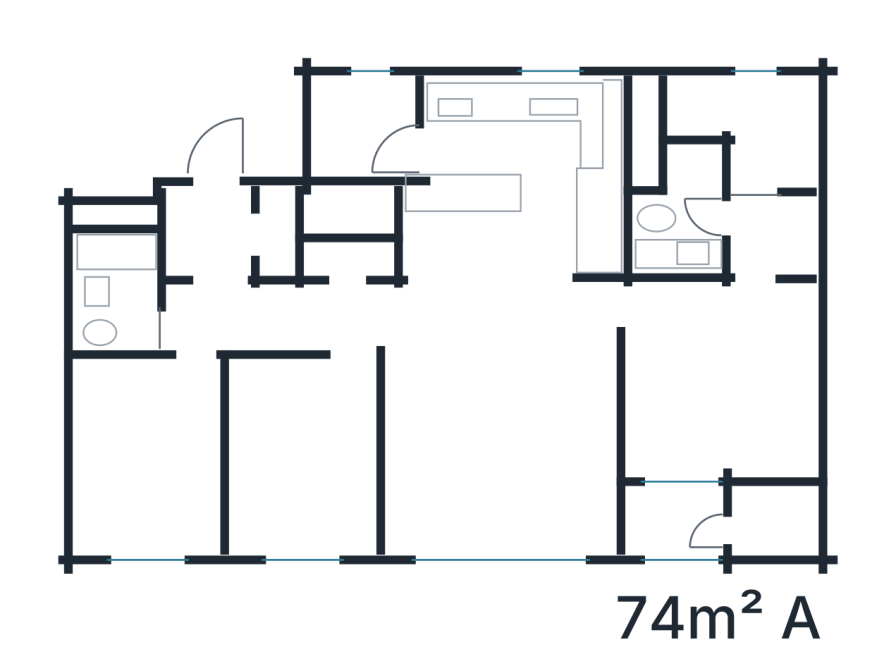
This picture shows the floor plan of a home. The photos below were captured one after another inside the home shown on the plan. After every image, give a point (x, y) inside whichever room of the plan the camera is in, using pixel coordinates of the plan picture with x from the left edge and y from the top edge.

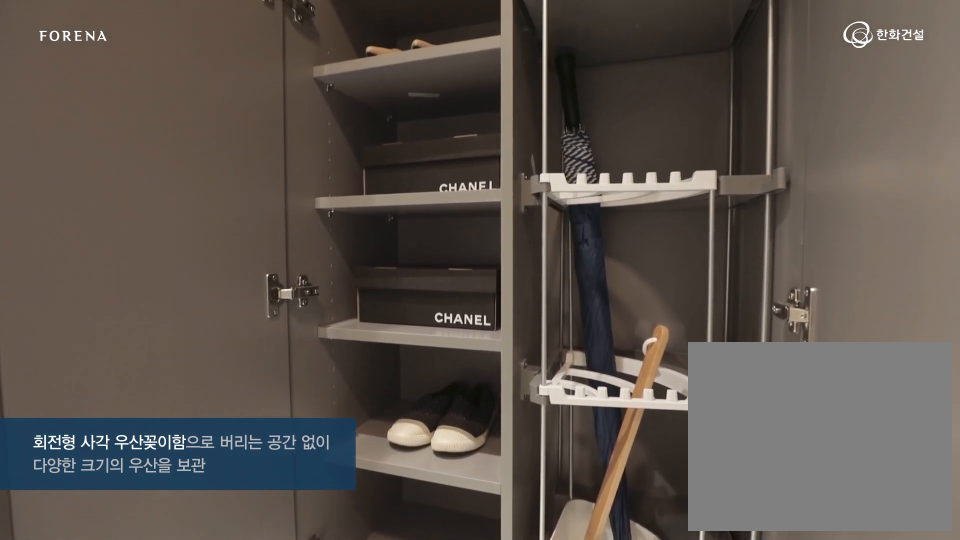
(219, 230)
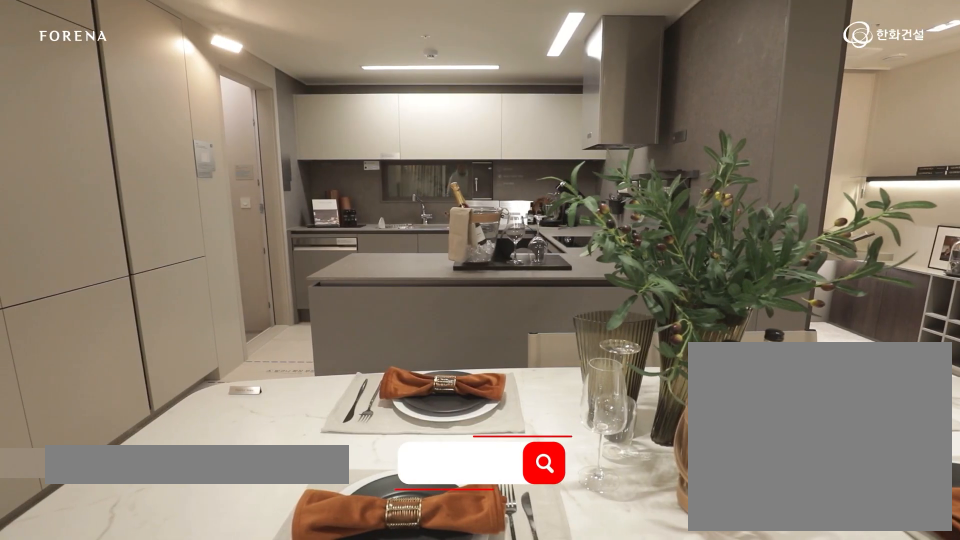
(492, 251)
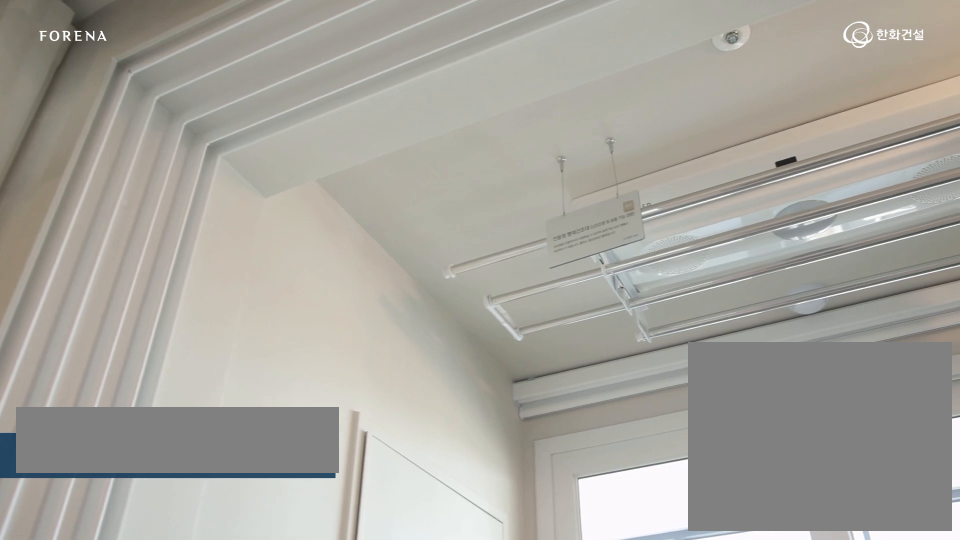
(723, 368)
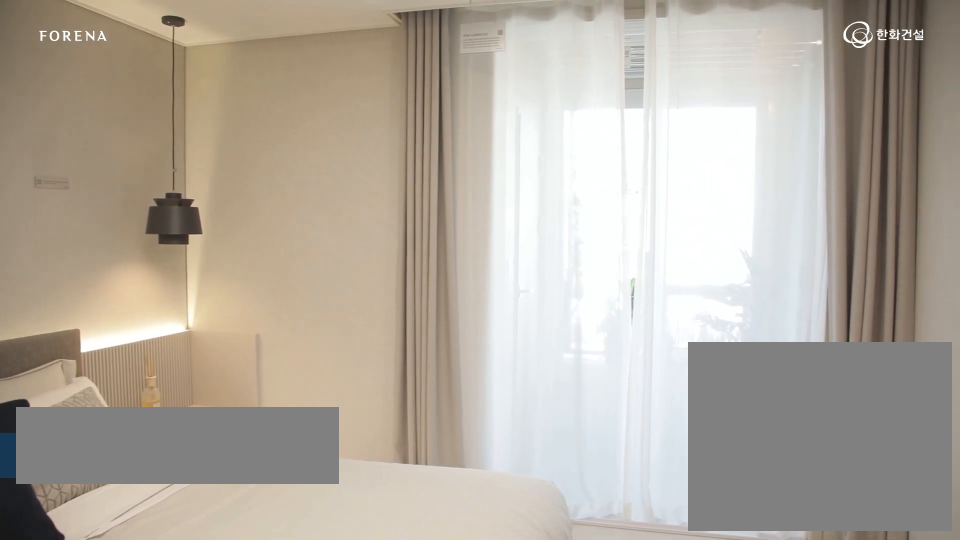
(723, 368)
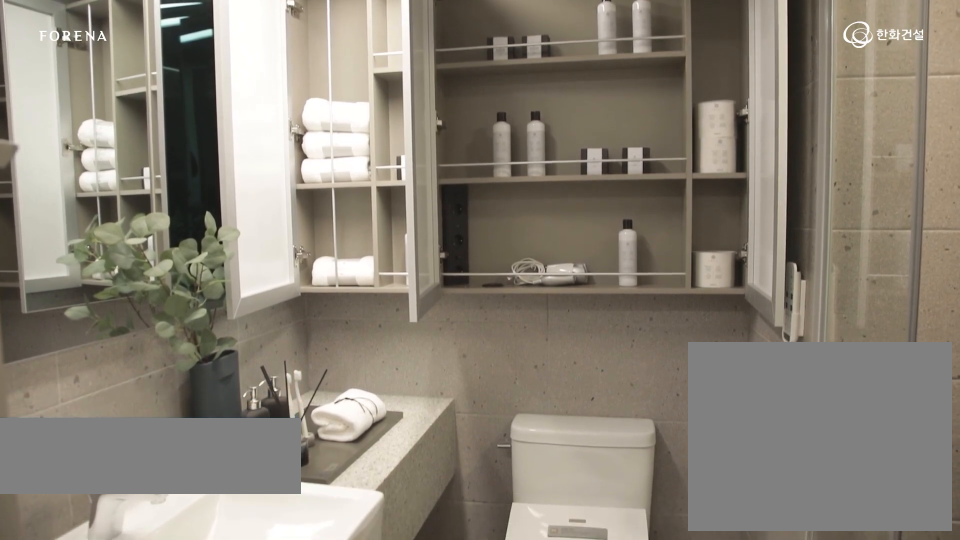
(711, 219)
